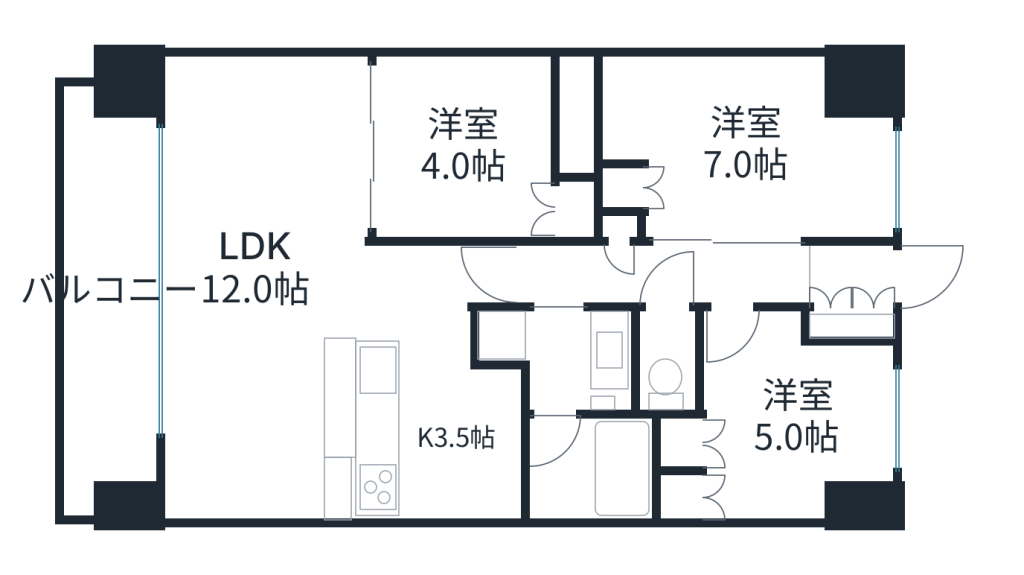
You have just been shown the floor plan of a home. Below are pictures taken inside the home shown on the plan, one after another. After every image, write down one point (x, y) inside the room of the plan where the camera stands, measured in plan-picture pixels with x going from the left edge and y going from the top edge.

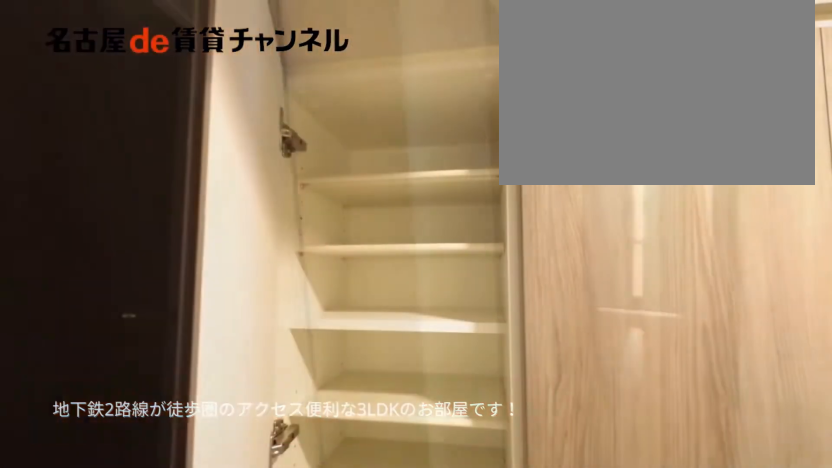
(852, 326)
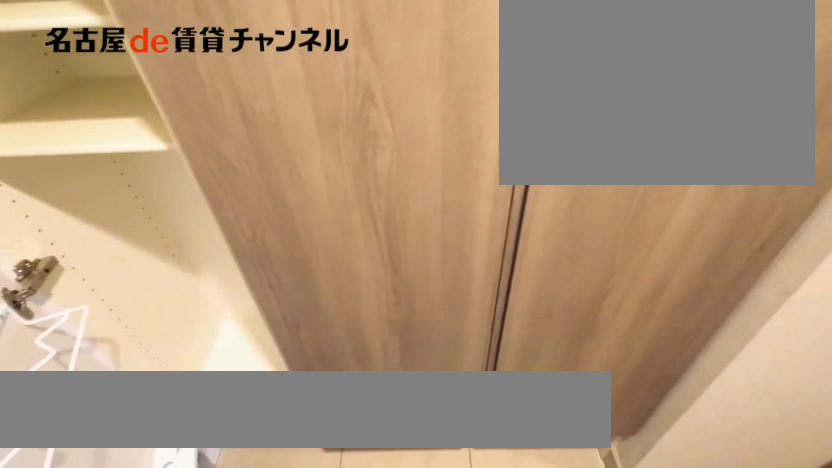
(852, 326)
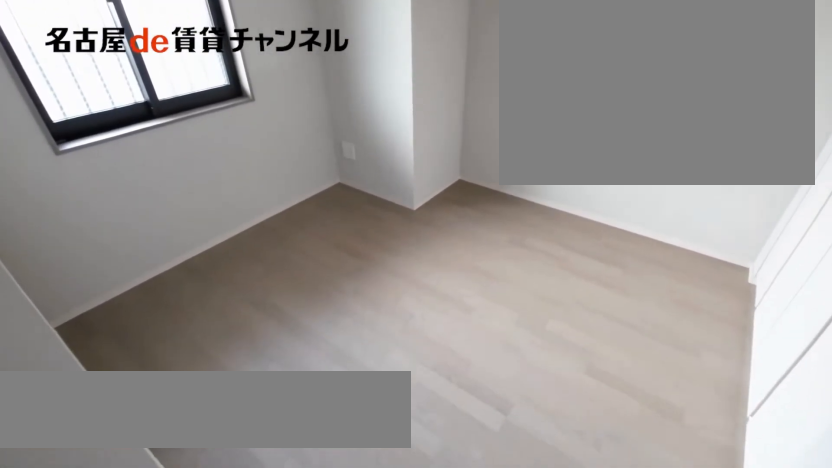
(797, 419)
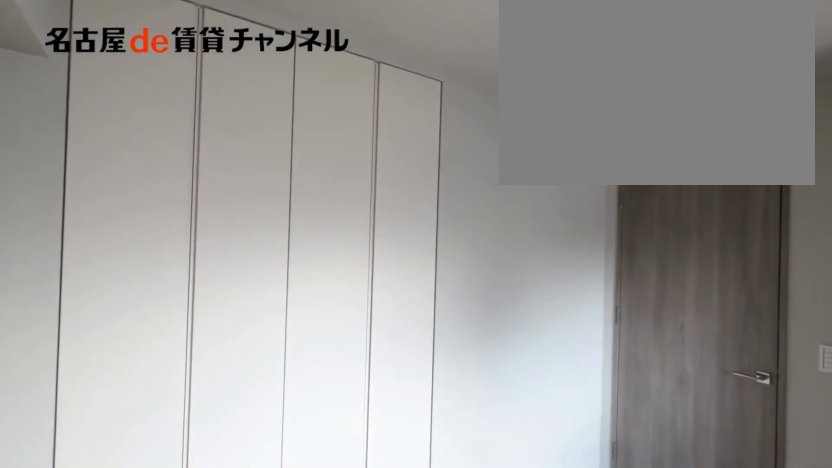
(797, 419)
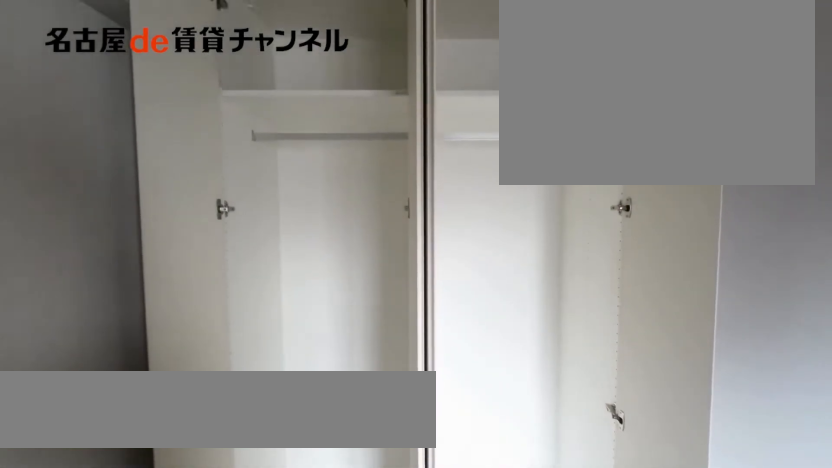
(680, 467)
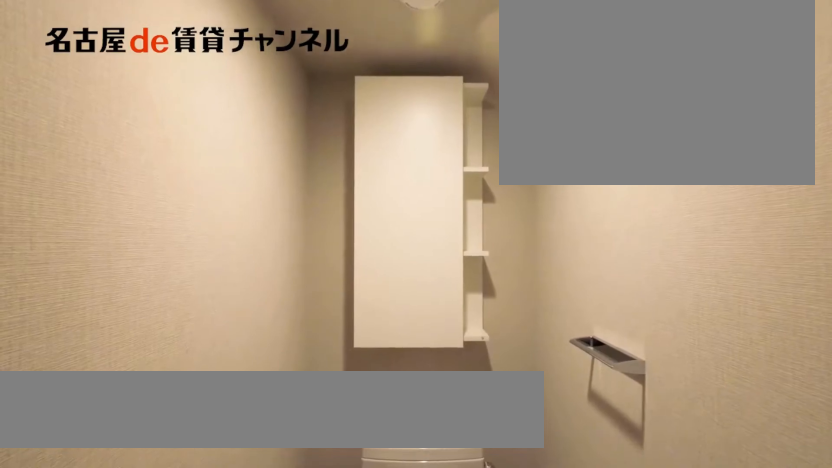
(669, 364)
